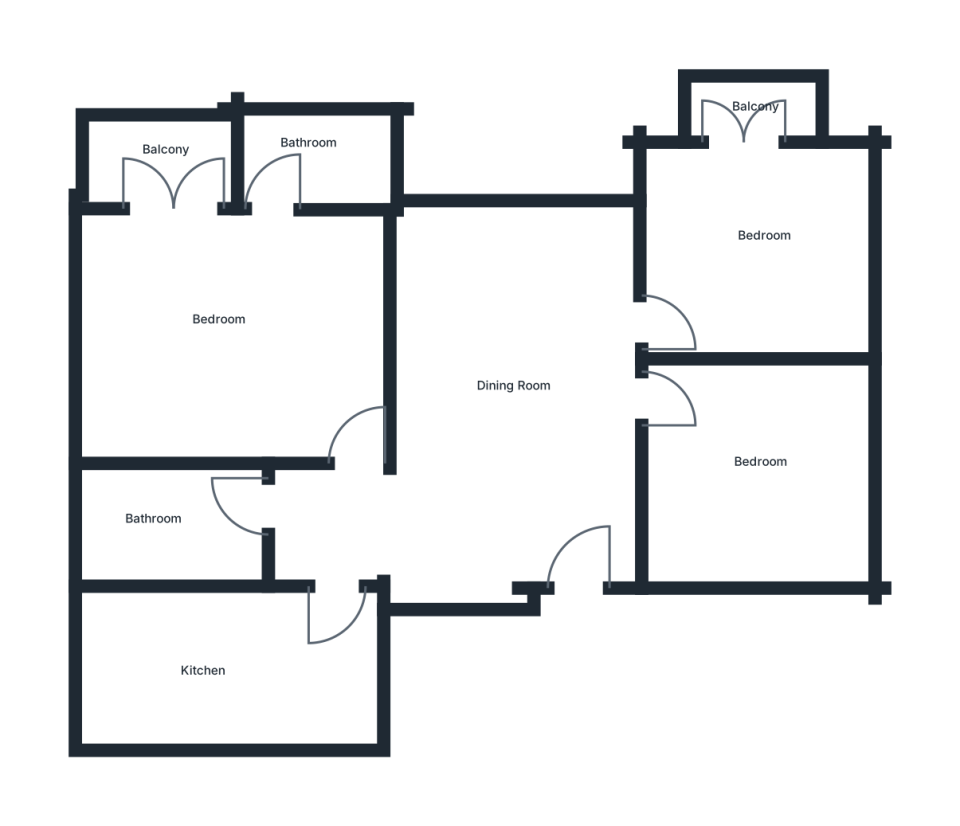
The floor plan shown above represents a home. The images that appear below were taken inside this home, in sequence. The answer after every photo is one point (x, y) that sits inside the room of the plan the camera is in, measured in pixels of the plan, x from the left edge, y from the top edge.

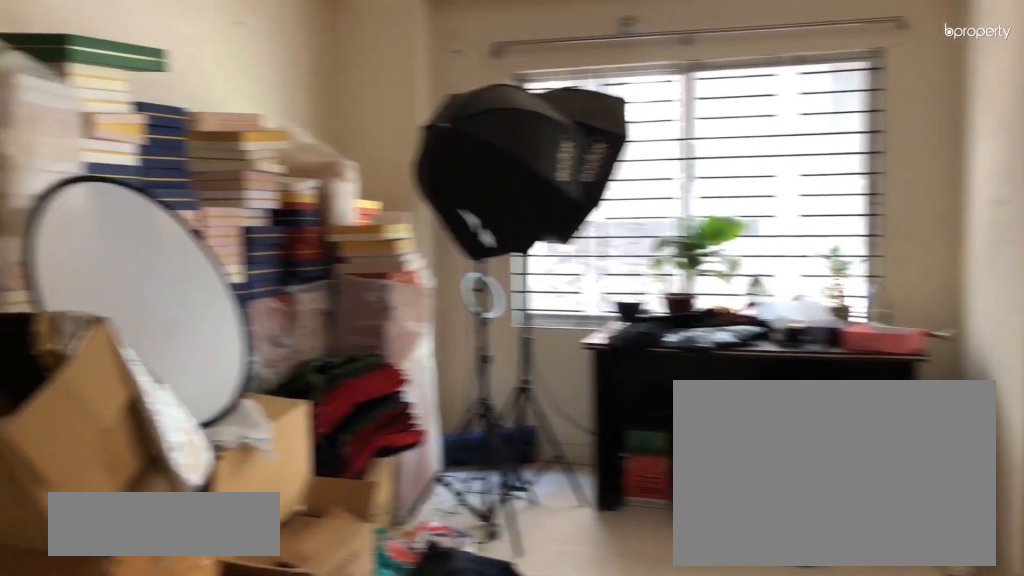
(526, 445)
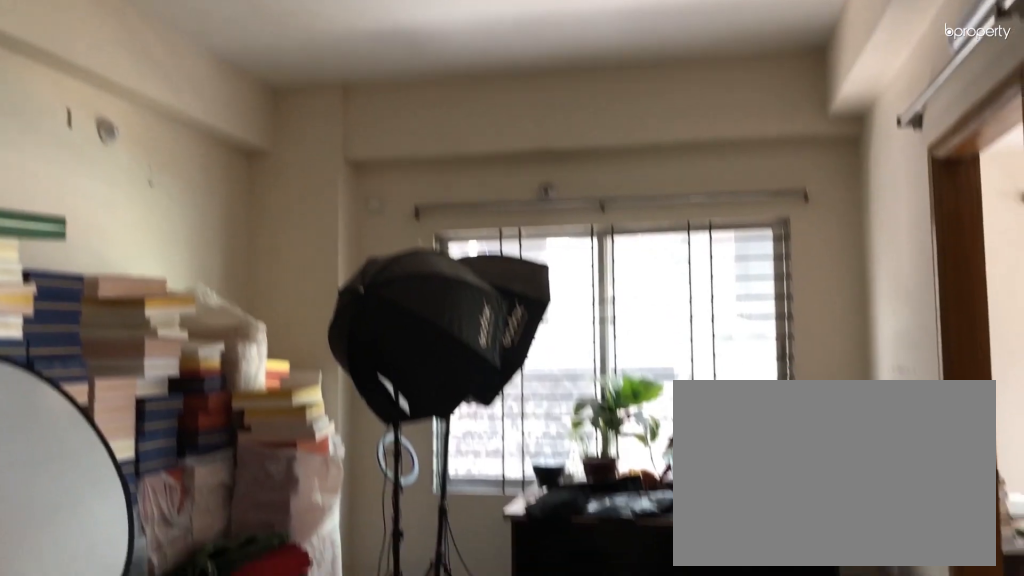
(524, 427)
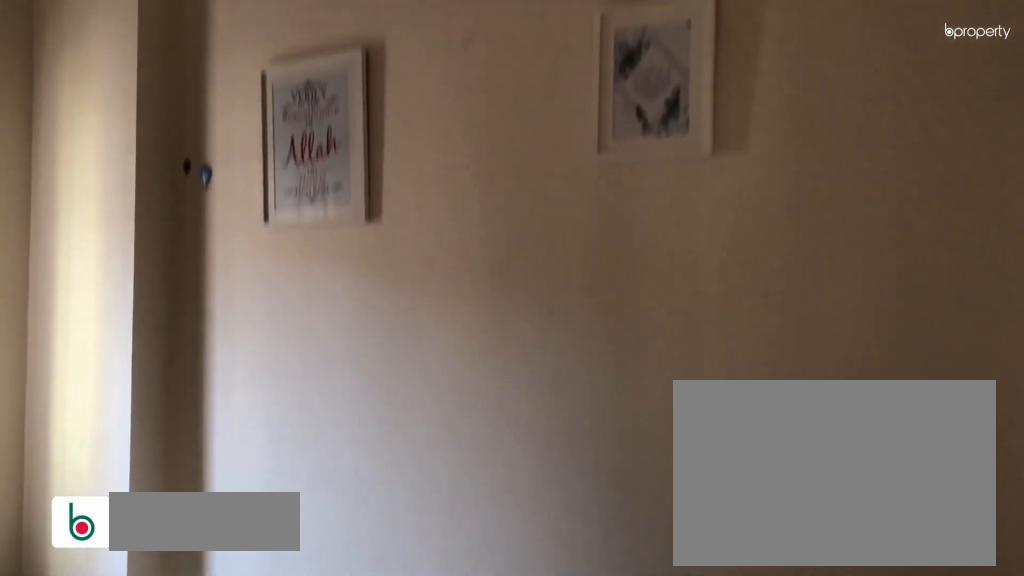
(763, 460)
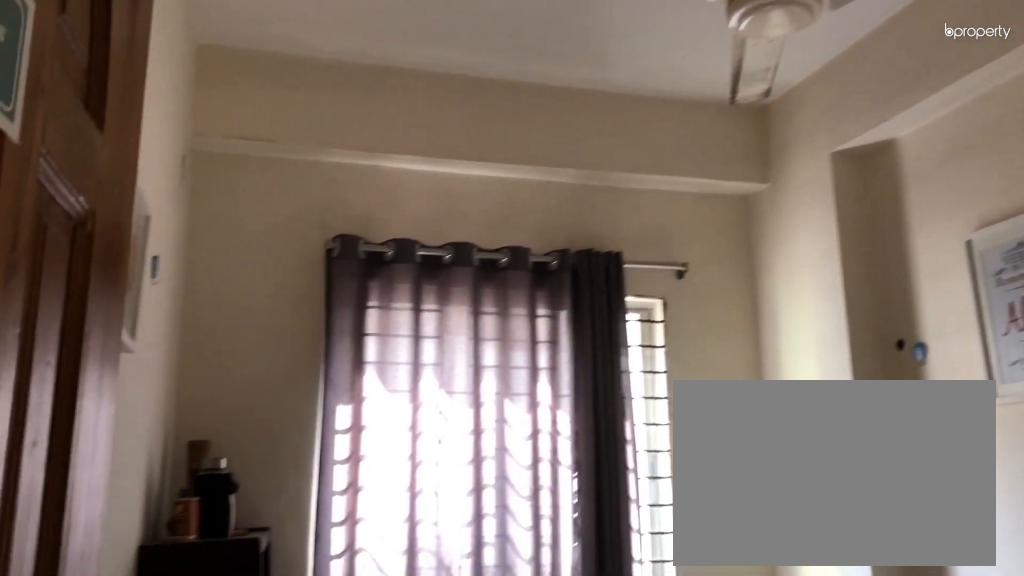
(763, 460)
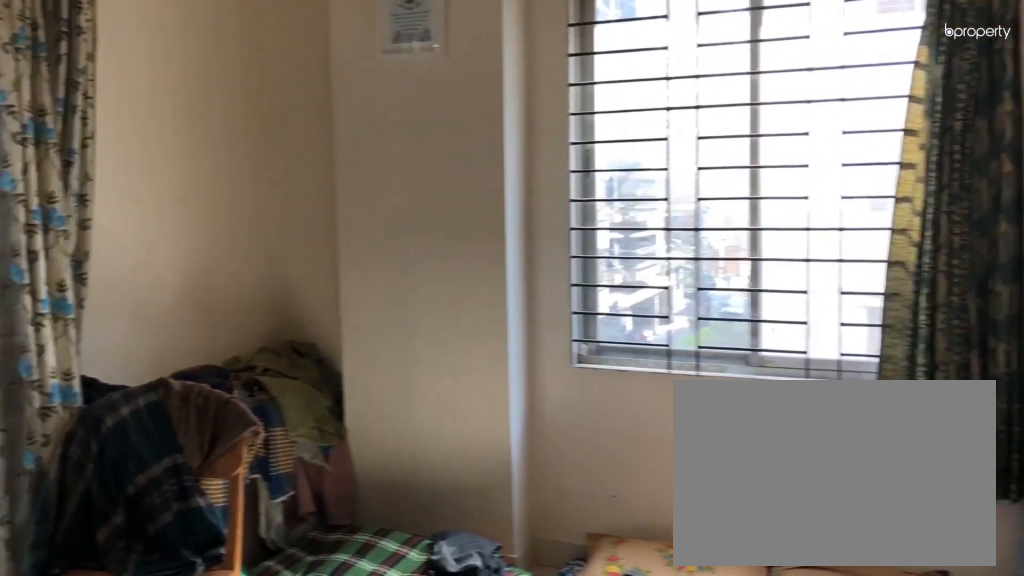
(739, 308)
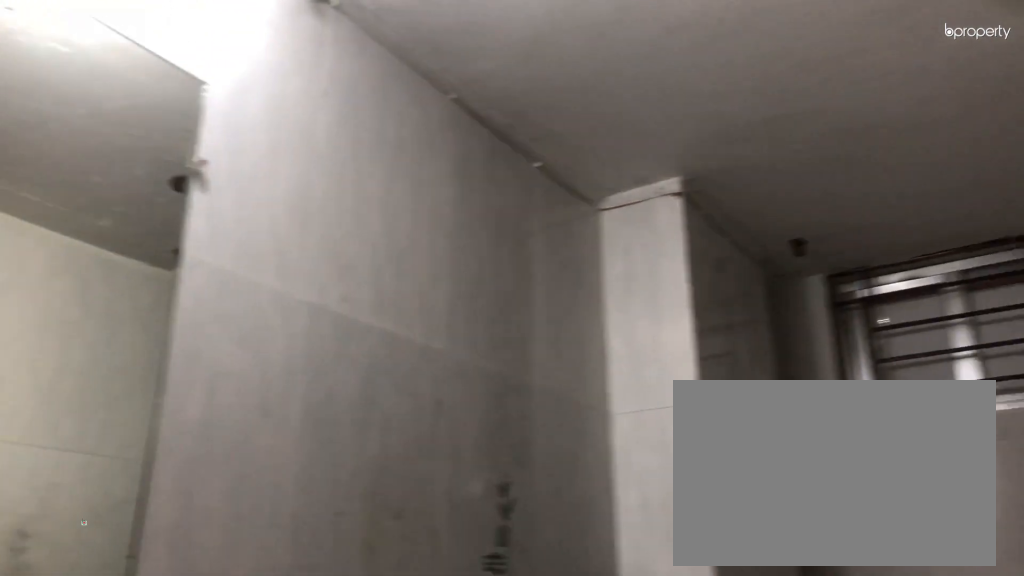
(189, 508)
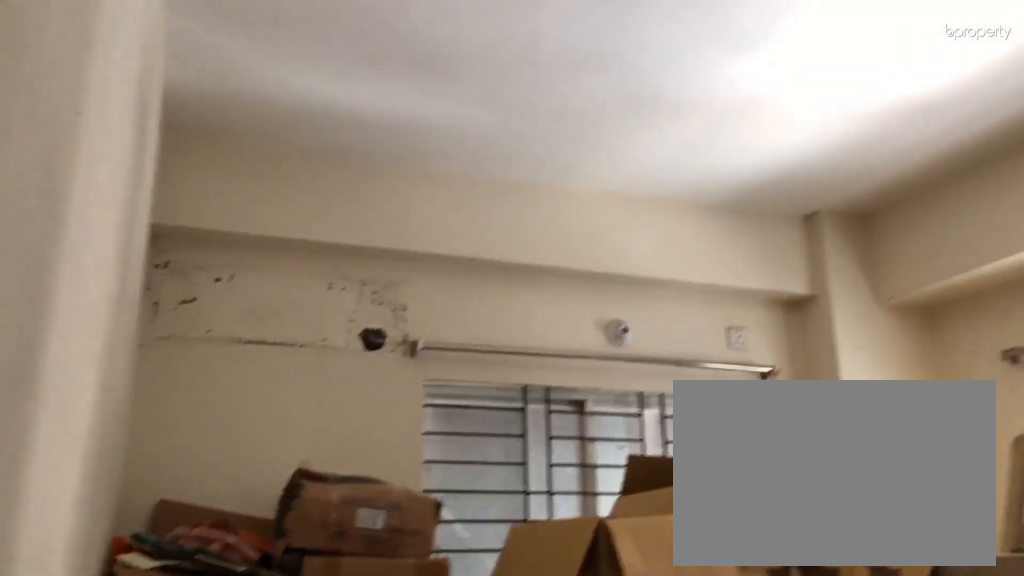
(257, 325)
